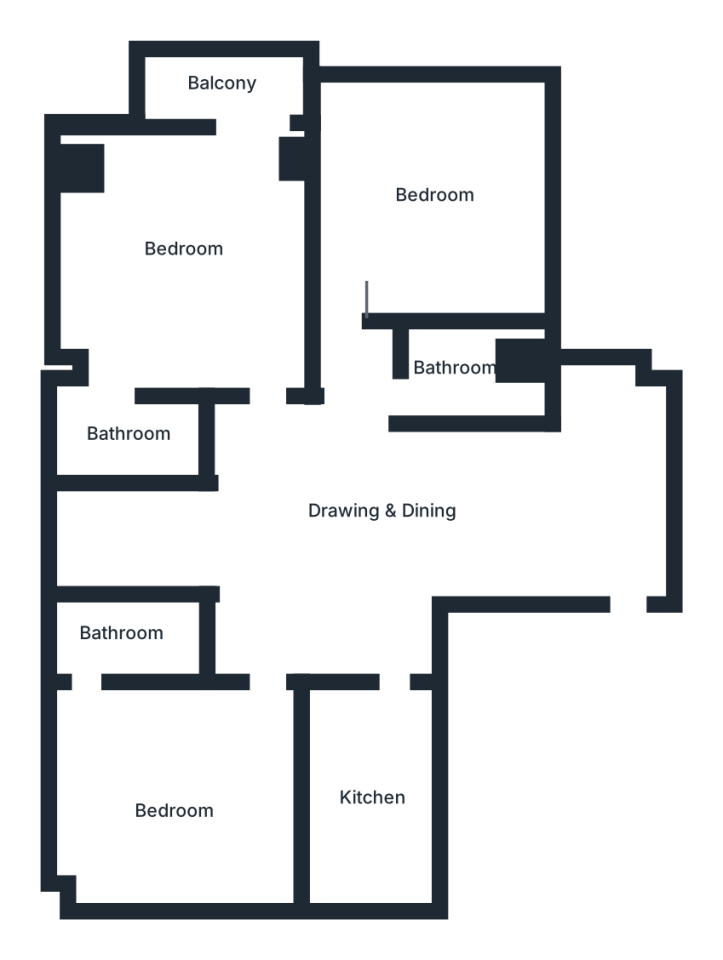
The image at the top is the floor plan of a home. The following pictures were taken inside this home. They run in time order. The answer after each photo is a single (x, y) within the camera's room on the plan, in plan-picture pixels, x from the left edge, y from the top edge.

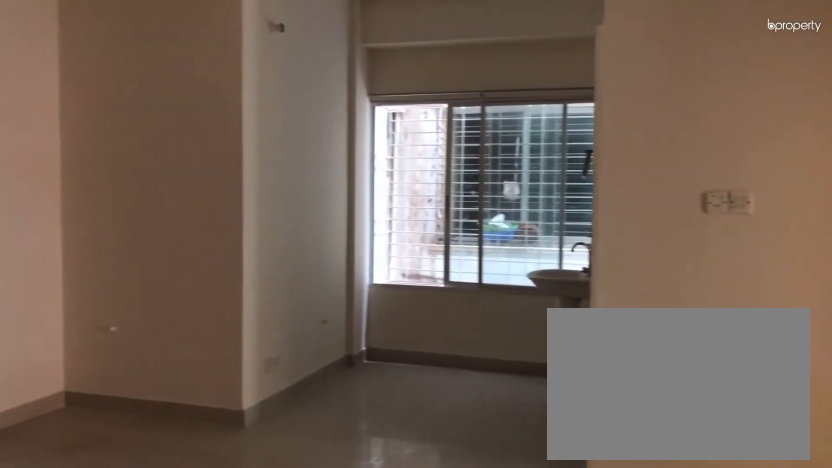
(340, 499)
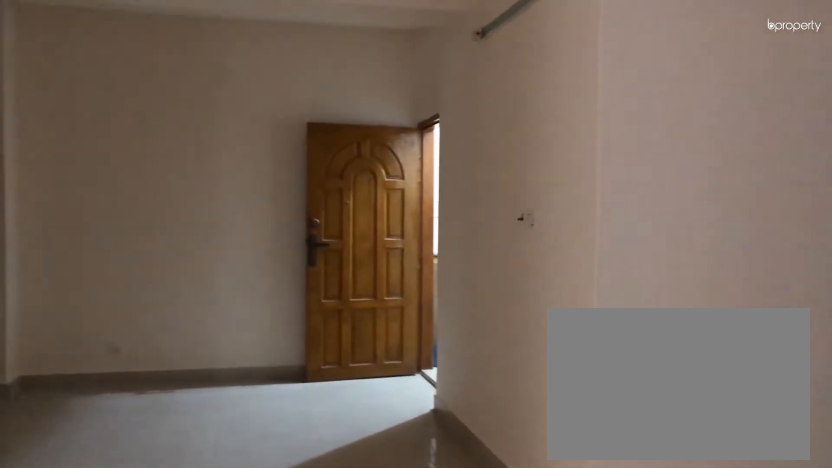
(340, 499)
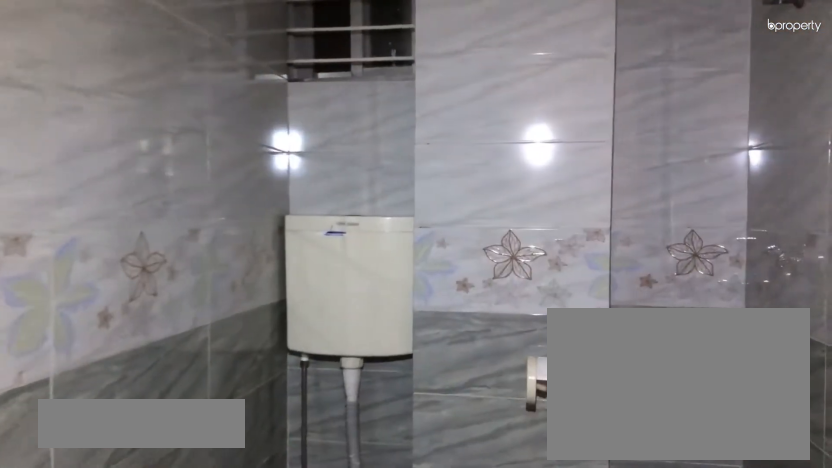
(475, 377)
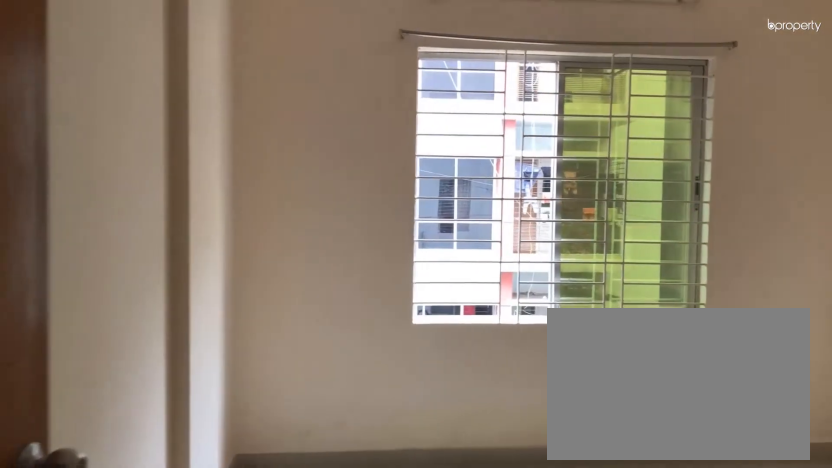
(418, 191)
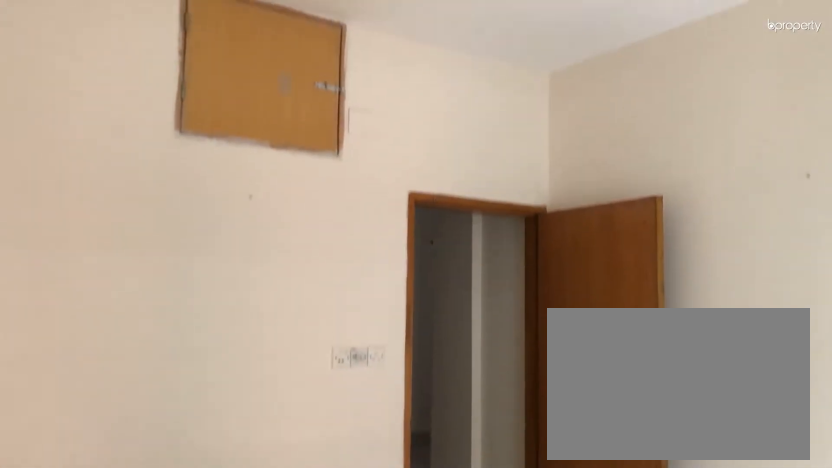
(406, 204)
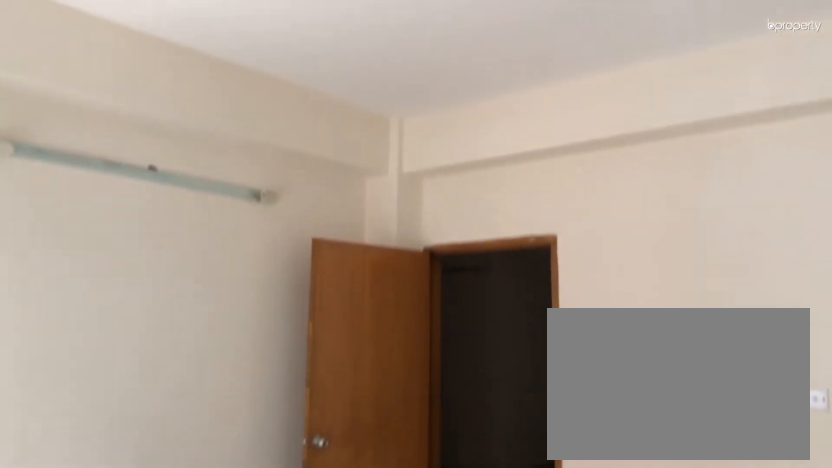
(136, 288)
